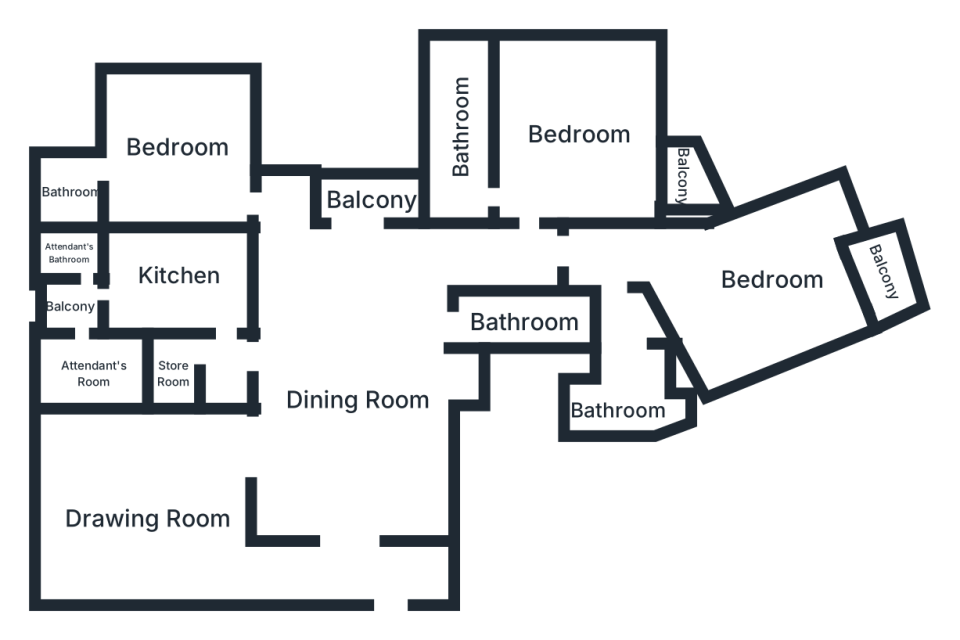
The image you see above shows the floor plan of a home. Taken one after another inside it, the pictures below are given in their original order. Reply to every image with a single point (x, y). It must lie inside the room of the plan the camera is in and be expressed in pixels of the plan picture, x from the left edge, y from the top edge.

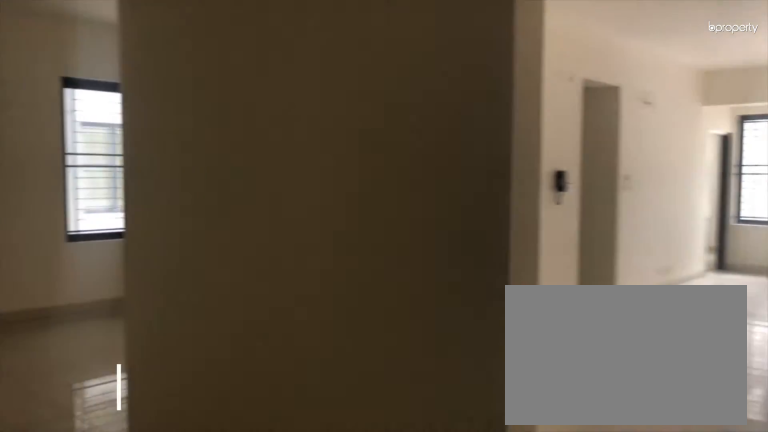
(391, 572)
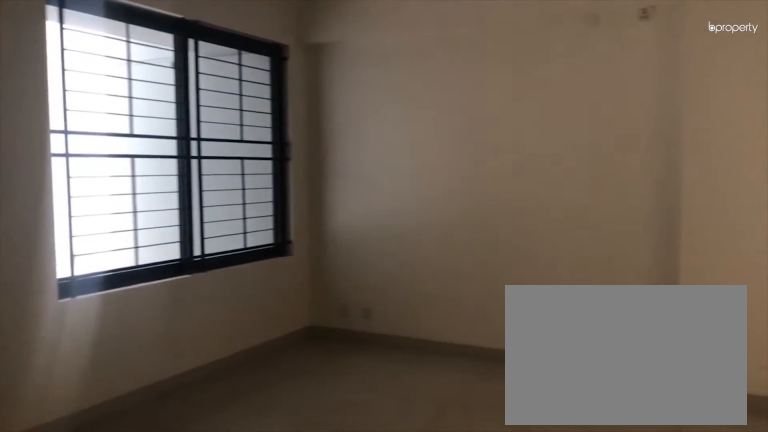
(152, 529)
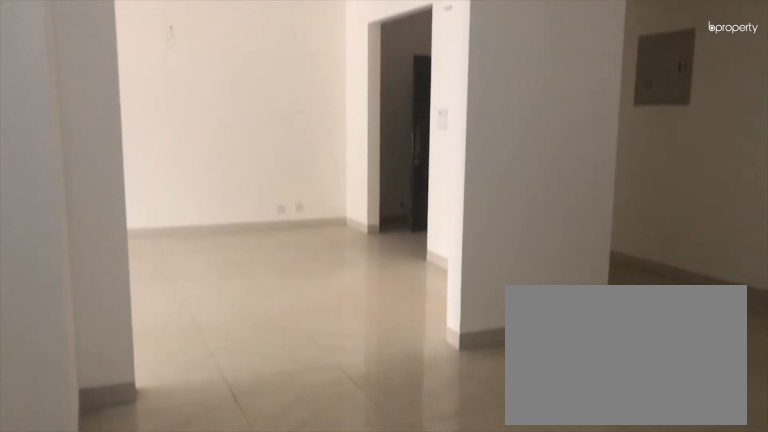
(152, 529)
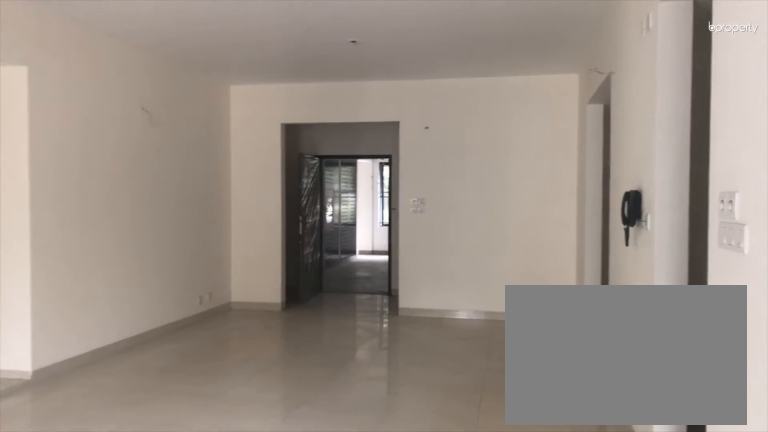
(359, 402)
